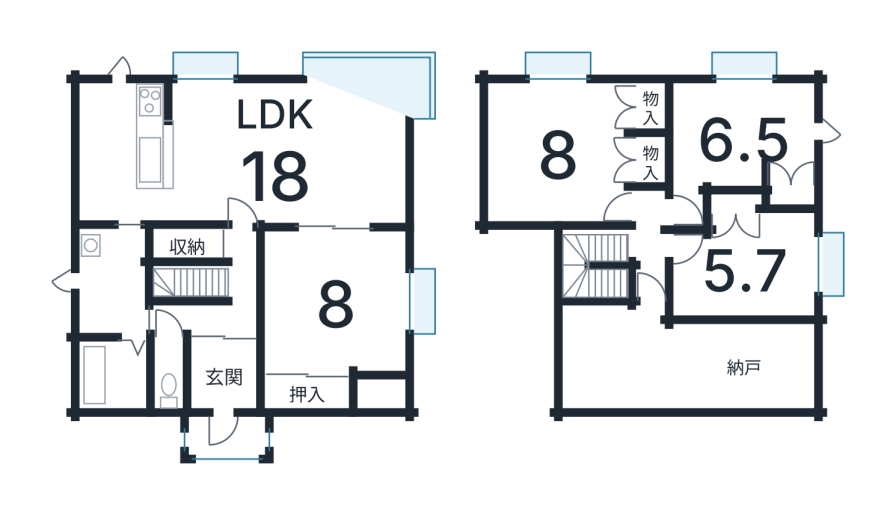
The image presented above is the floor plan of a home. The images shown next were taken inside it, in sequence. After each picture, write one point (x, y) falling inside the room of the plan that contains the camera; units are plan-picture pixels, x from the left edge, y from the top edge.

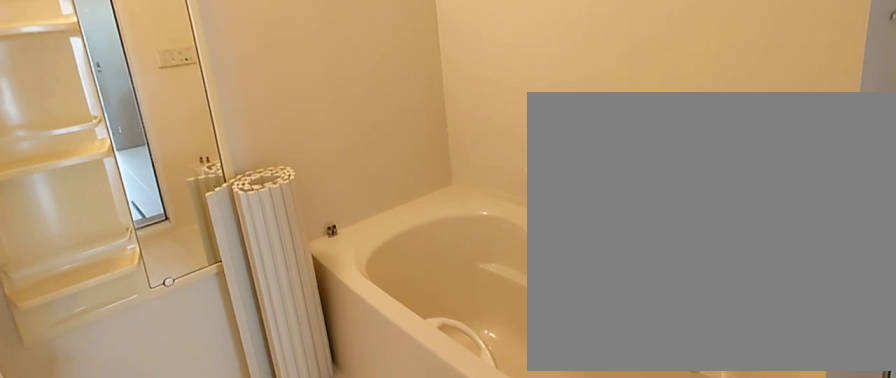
(111, 380)
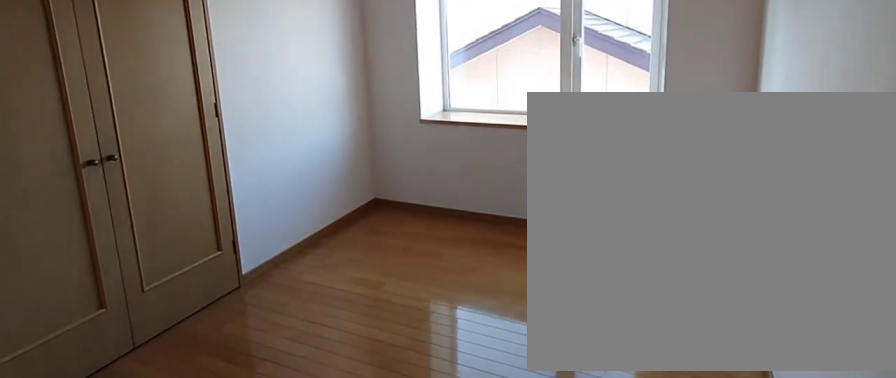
(743, 279)
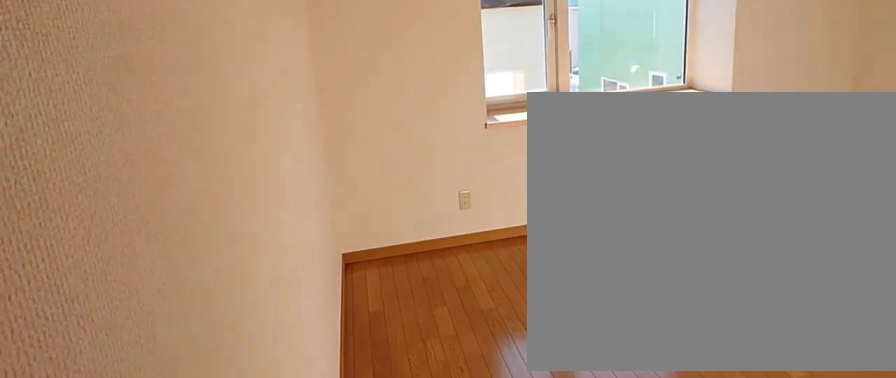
(740, 138)
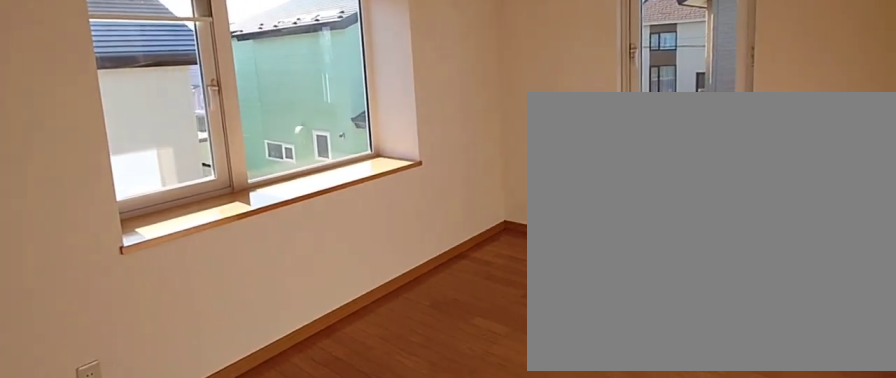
(740, 138)
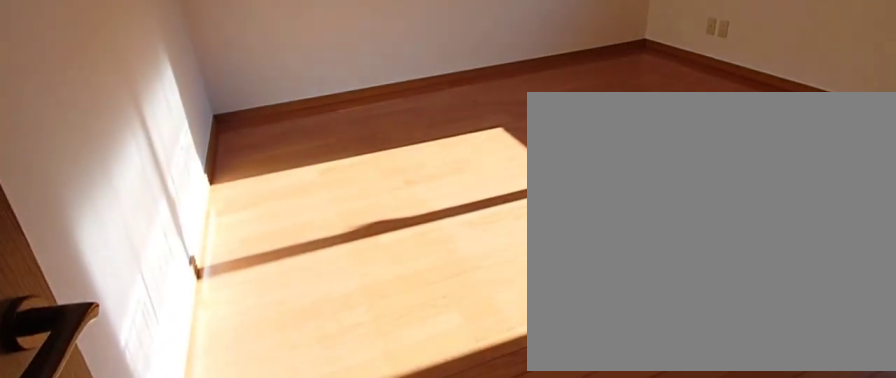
(555, 160)
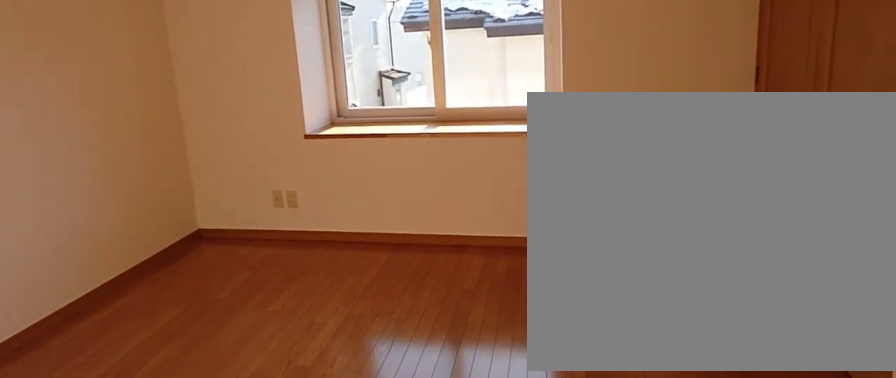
(555, 160)
